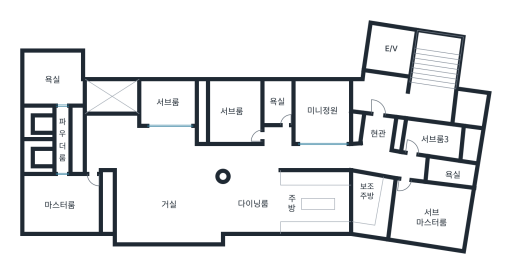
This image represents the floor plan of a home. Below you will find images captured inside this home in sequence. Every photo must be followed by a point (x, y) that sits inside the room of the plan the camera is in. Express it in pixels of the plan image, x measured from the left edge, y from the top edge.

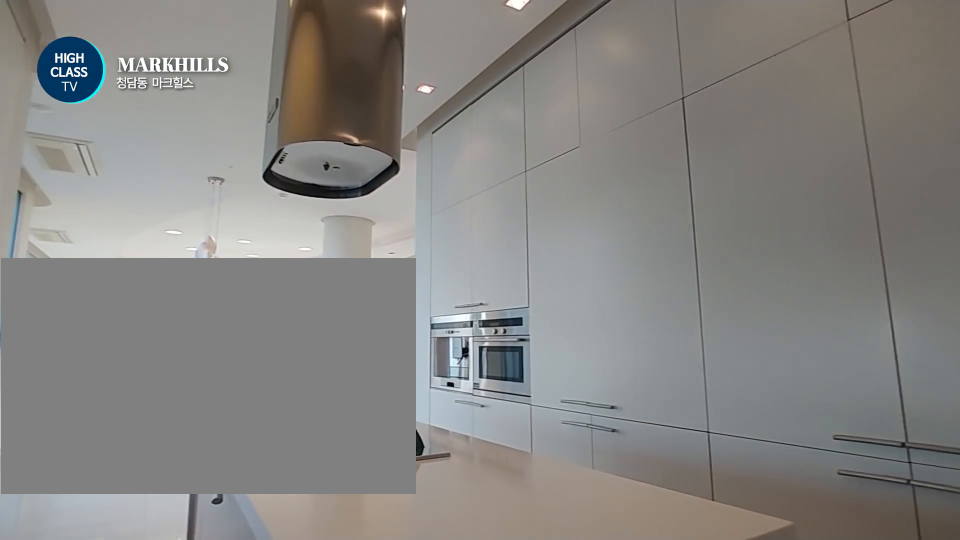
(286, 203)
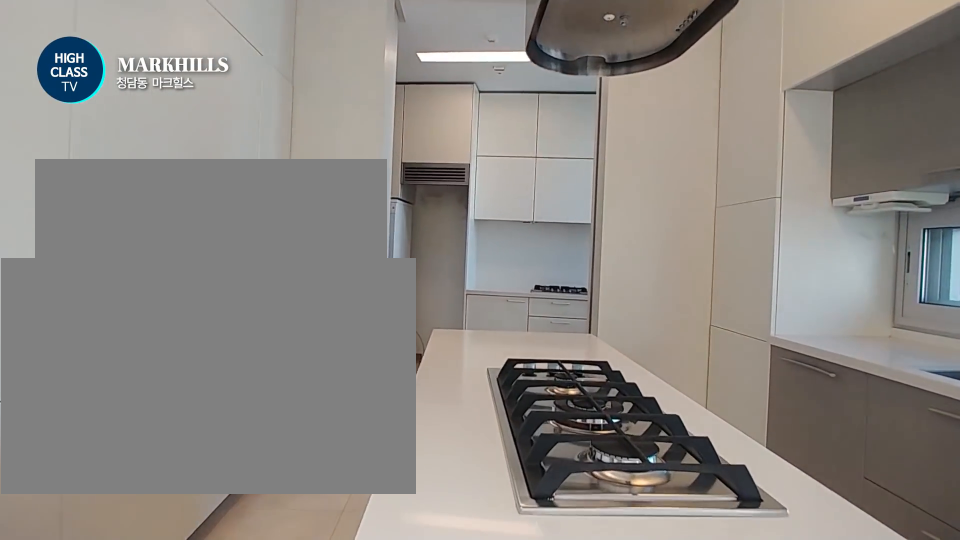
(286, 203)
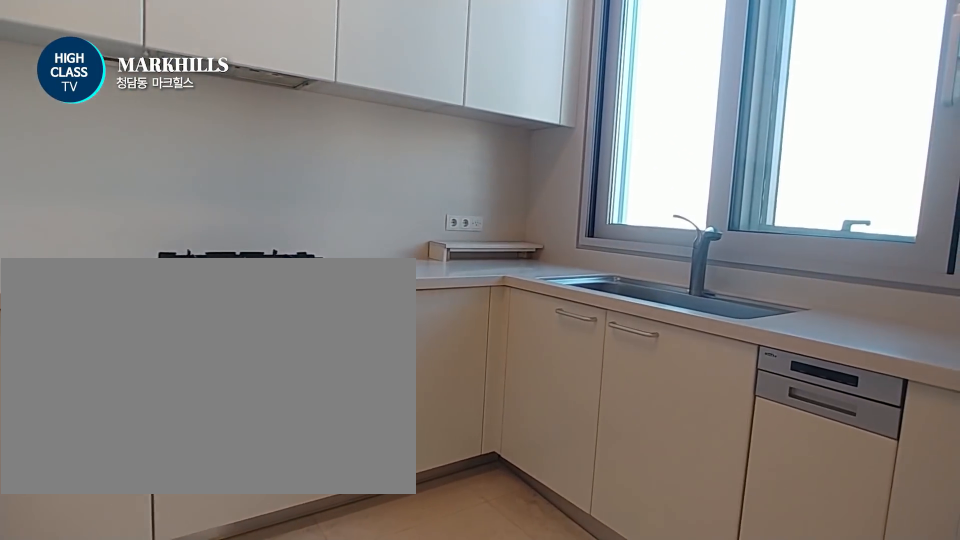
(371, 203)
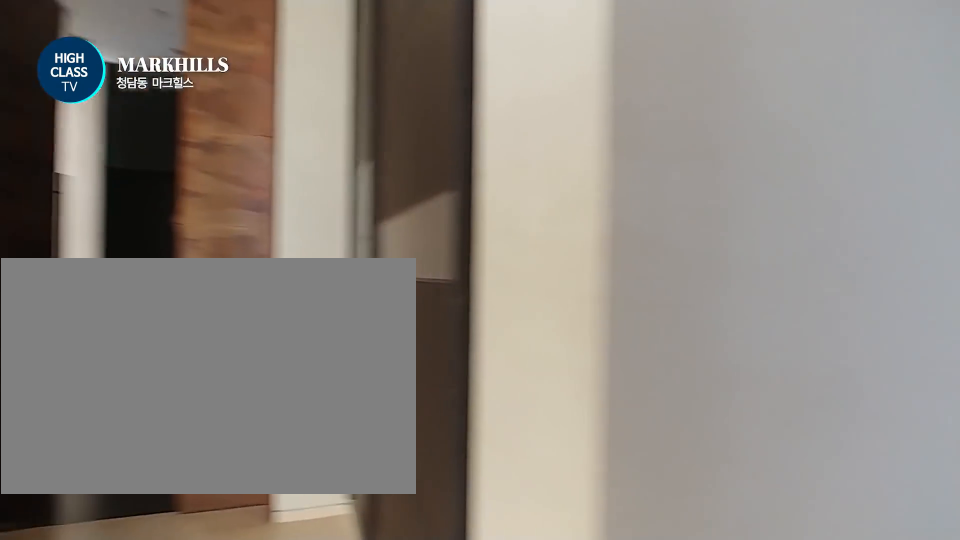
(378, 143)
